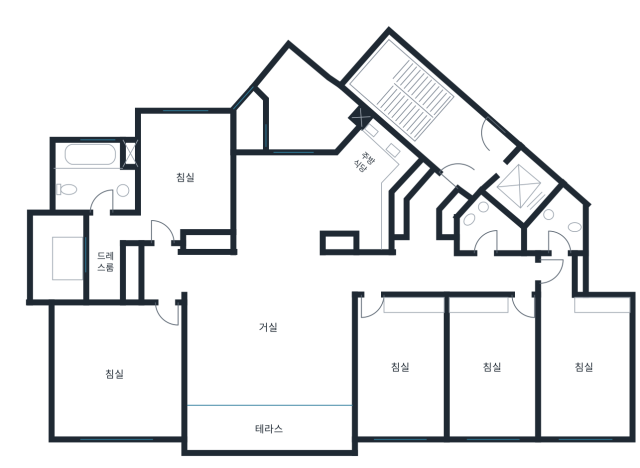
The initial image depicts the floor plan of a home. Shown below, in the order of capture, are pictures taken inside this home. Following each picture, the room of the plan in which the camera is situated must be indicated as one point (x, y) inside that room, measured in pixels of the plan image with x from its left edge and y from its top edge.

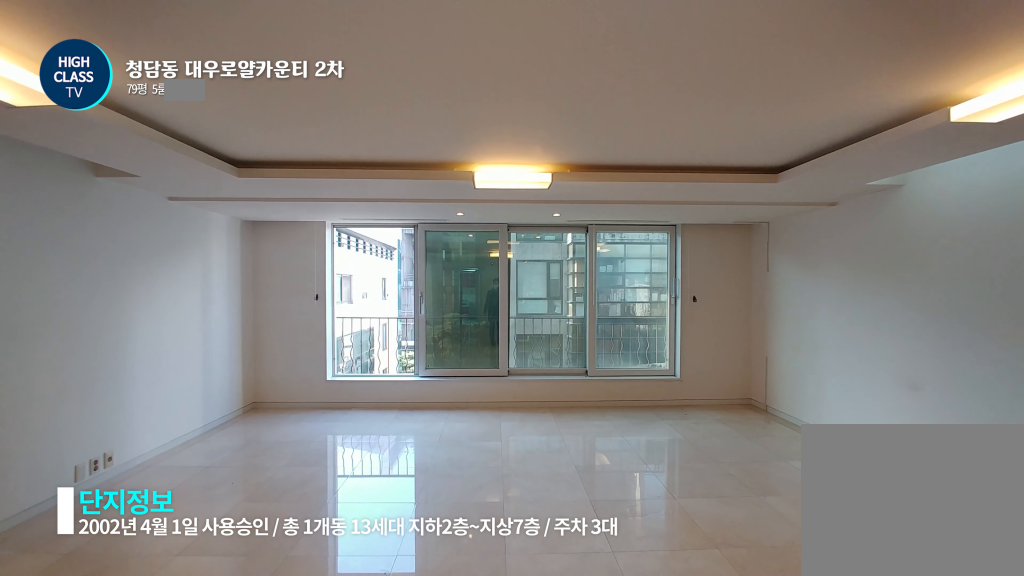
(269, 336)
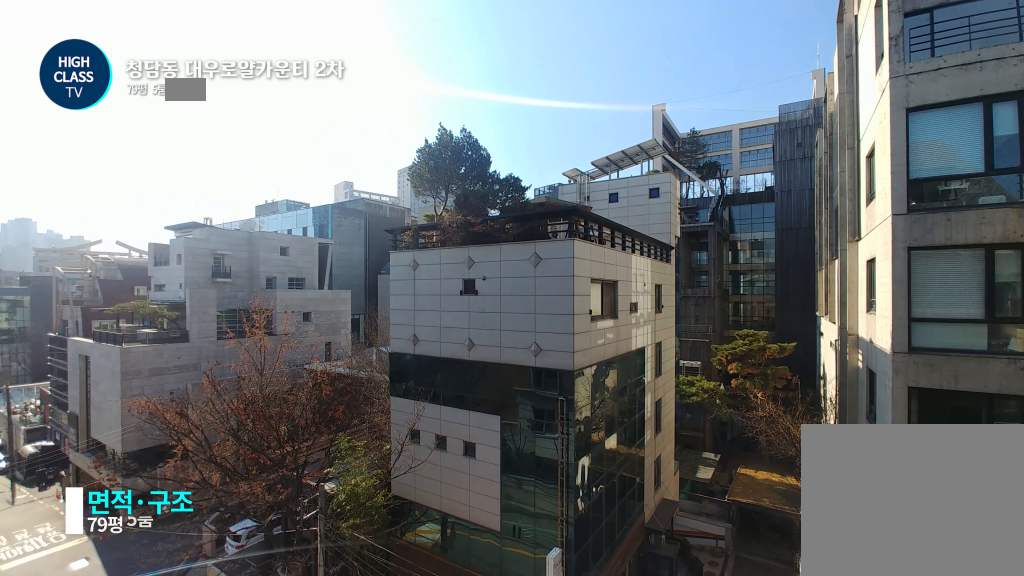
(269, 336)
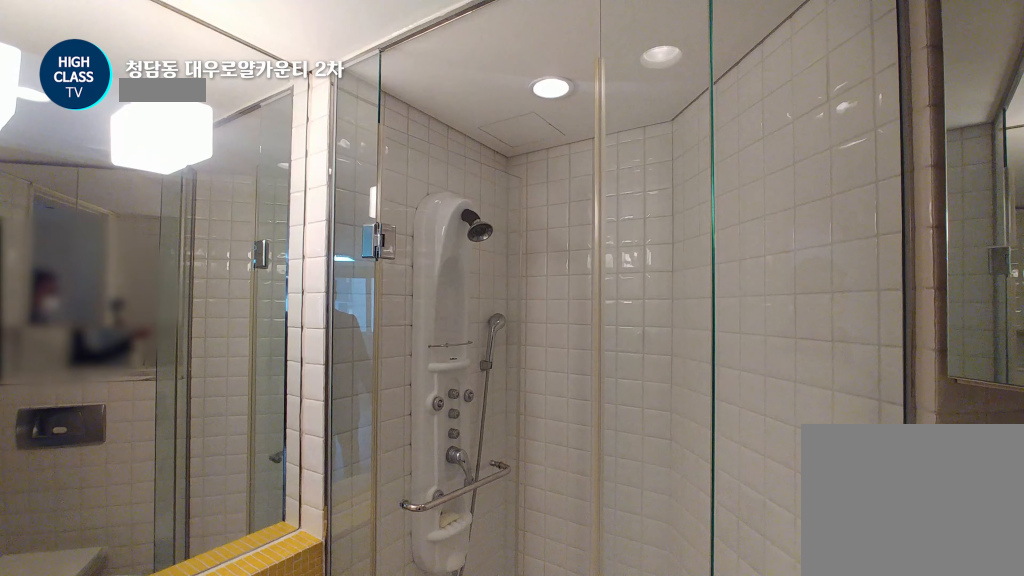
(557, 225)
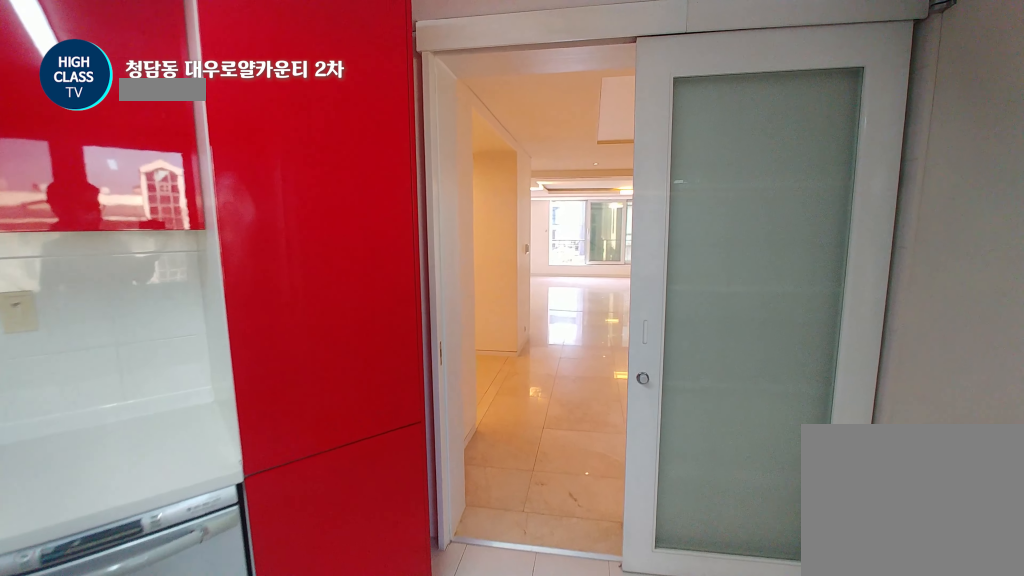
(307, 108)
